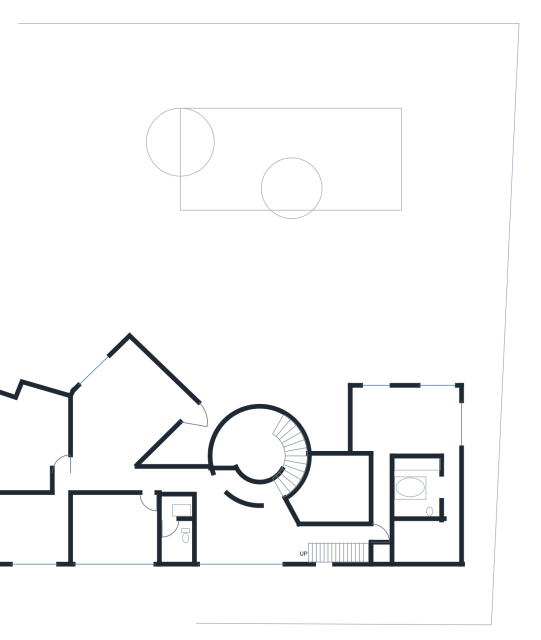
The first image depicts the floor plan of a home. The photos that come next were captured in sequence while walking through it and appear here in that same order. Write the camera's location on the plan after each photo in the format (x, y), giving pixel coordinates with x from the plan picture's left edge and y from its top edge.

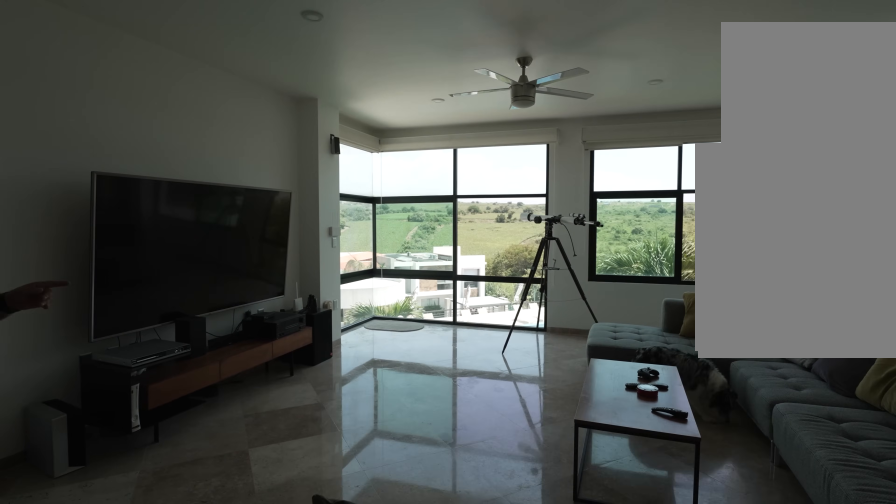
(111, 429)
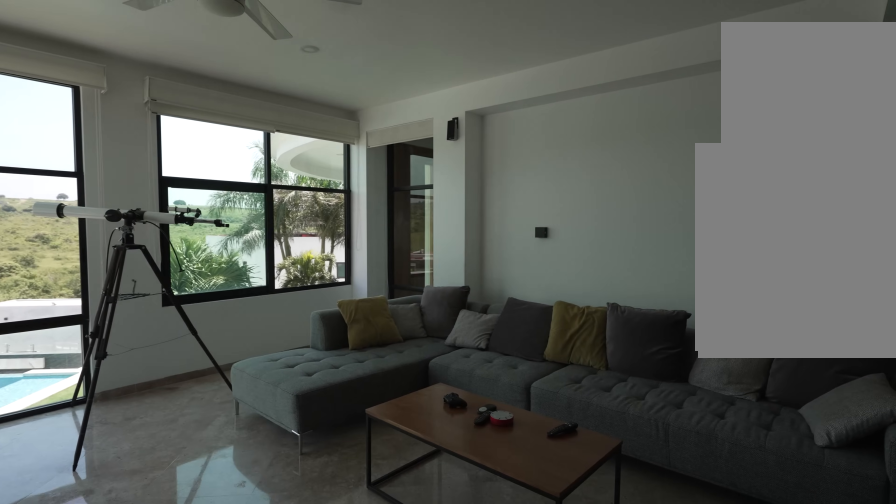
(111, 429)
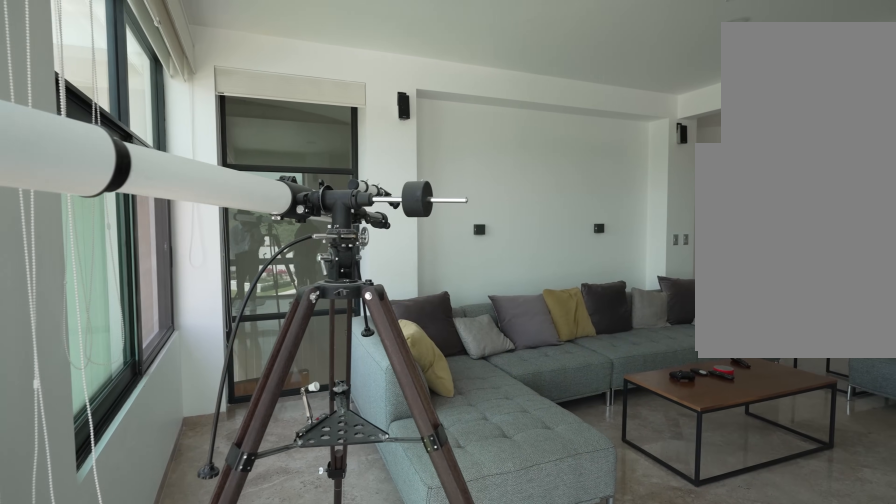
(130, 363)
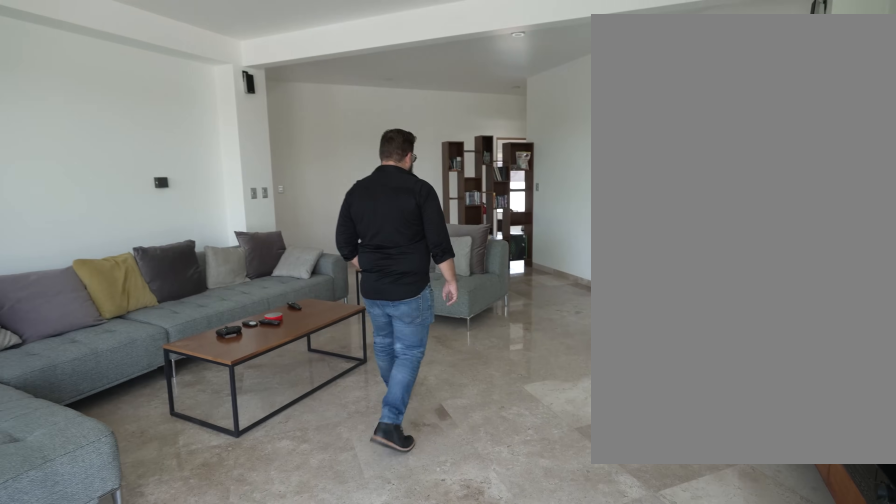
(130, 363)
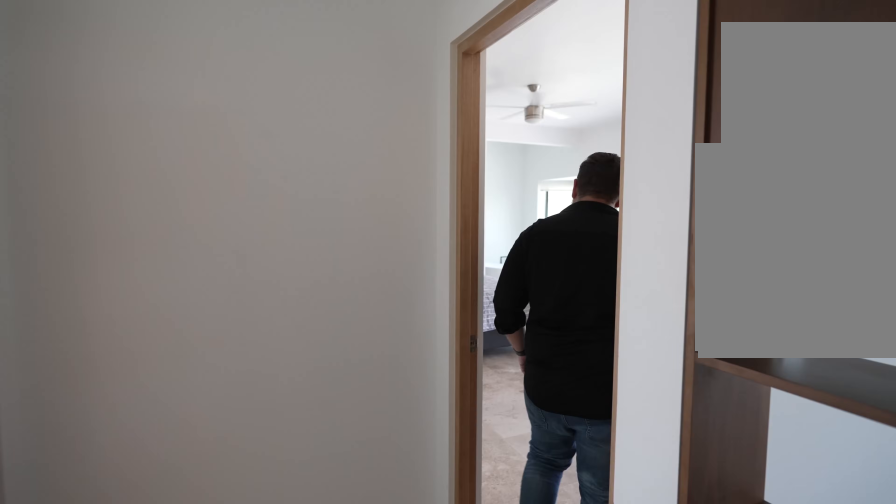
(62, 475)
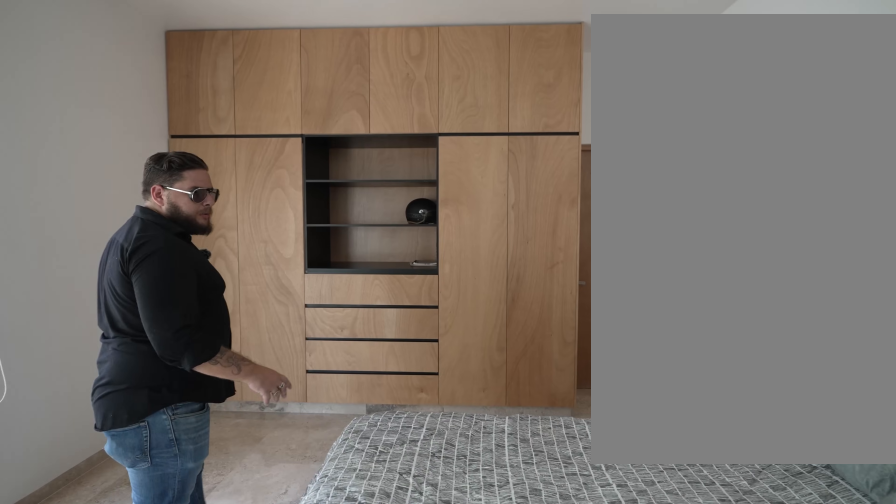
(43, 531)
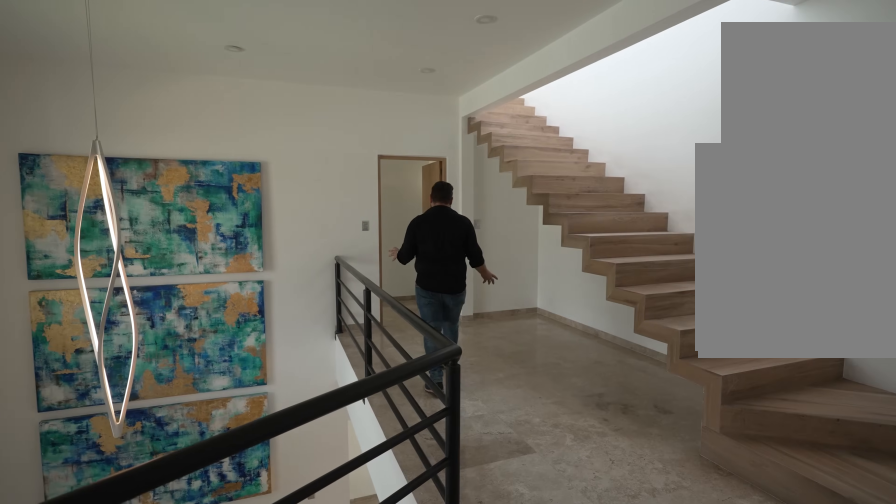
(227, 482)
